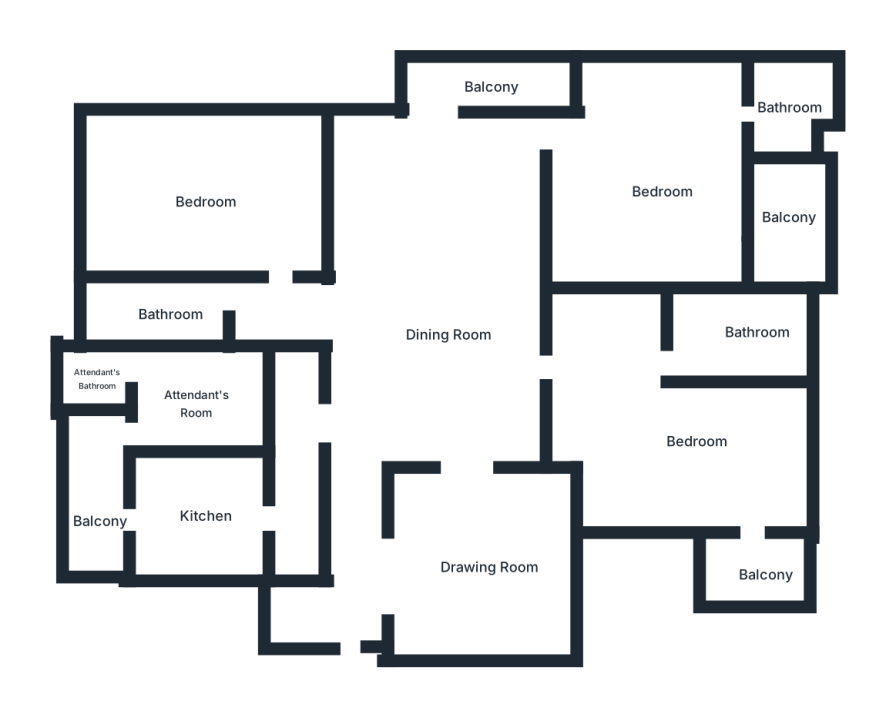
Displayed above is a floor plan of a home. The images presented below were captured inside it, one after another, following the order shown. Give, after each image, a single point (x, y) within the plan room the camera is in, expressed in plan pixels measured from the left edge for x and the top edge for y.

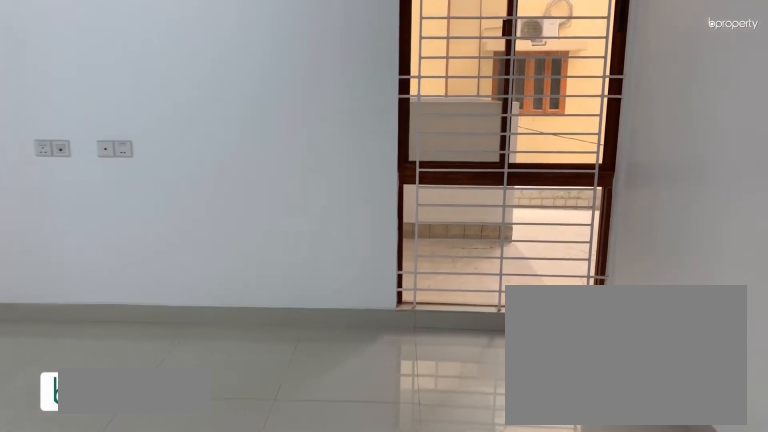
(490, 563)
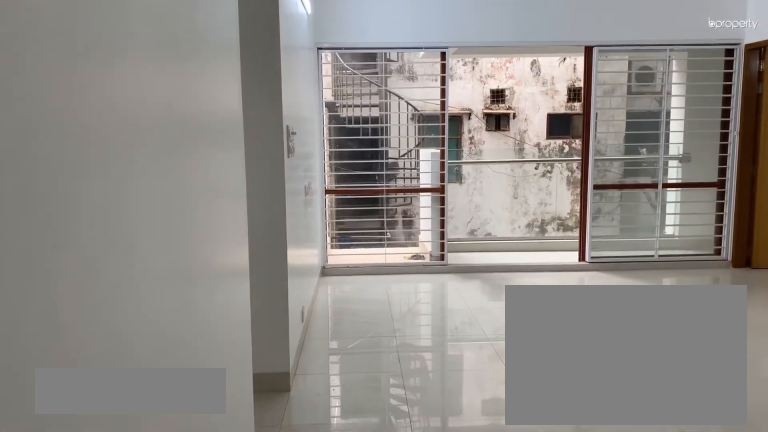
(454, 336)
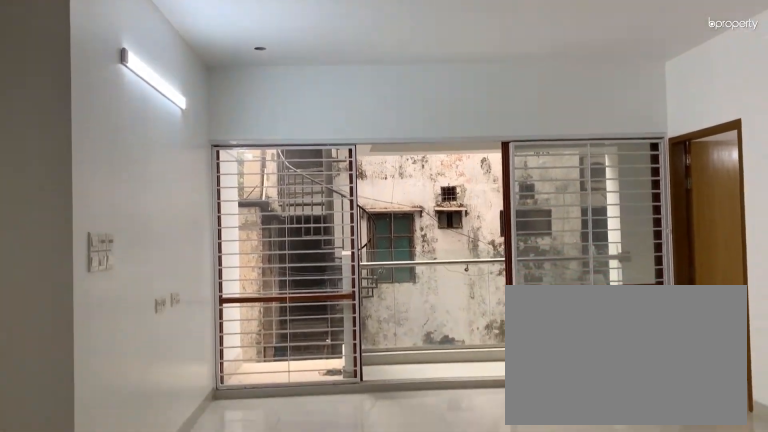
(454, 336)
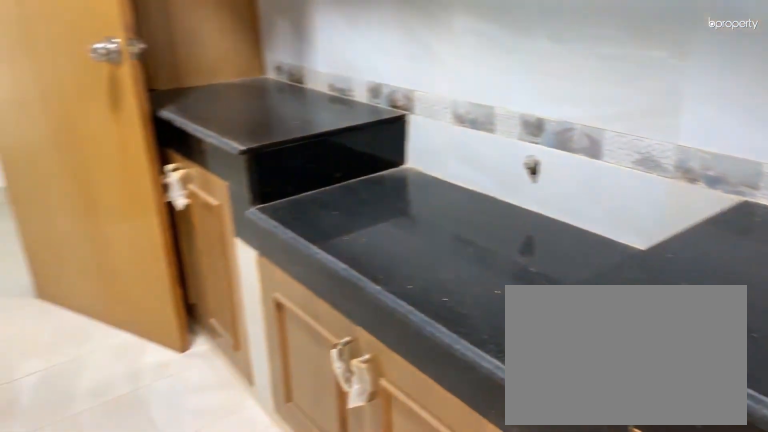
(206, 512)
